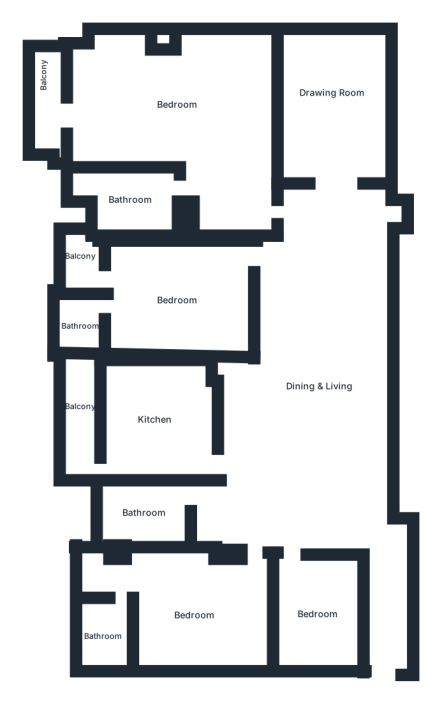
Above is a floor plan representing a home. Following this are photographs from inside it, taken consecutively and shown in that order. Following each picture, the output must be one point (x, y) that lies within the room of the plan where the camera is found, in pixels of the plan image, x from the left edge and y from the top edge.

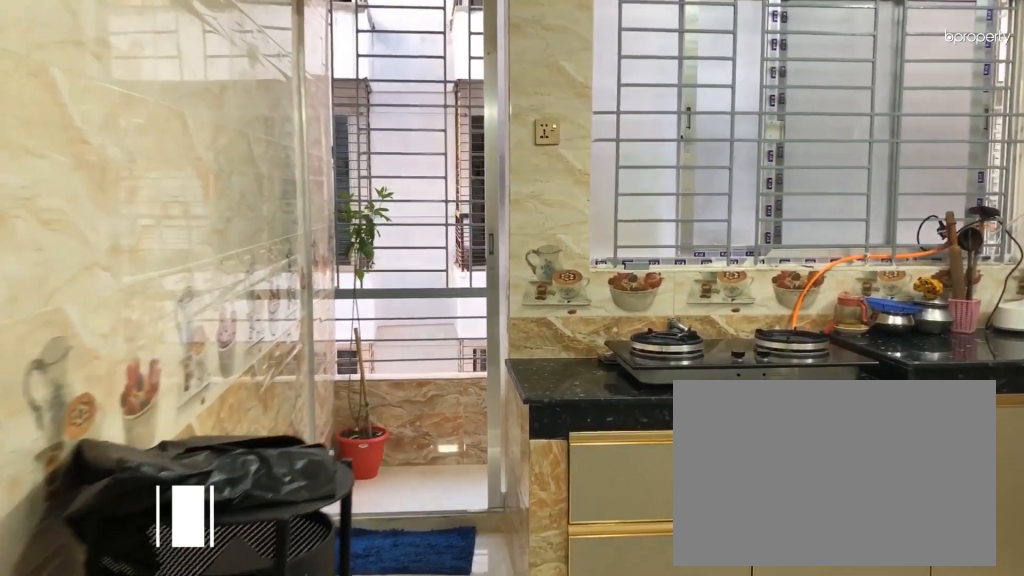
(156, 434)
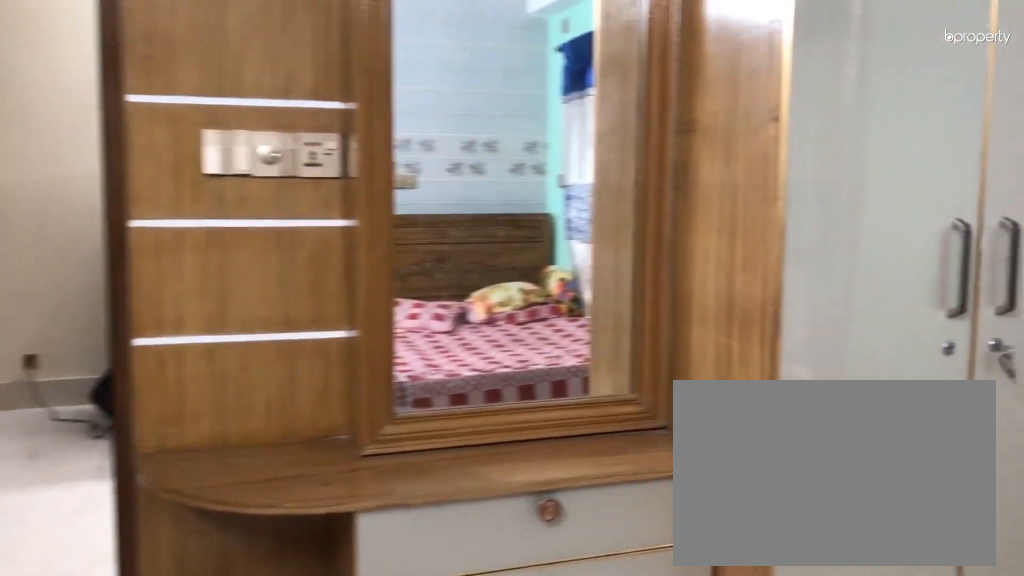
(178, 297)
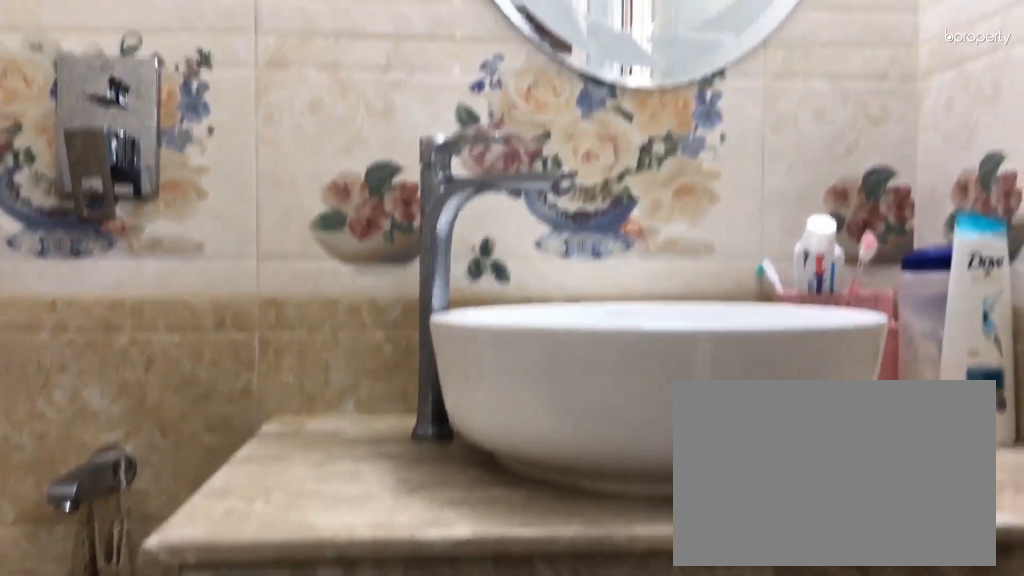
(79, 326)
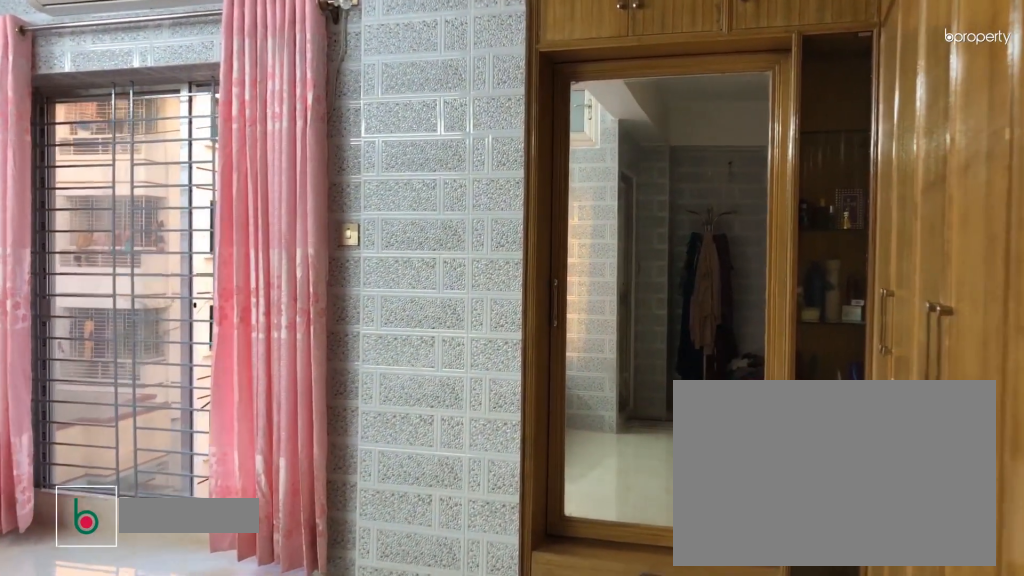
(192, 109)
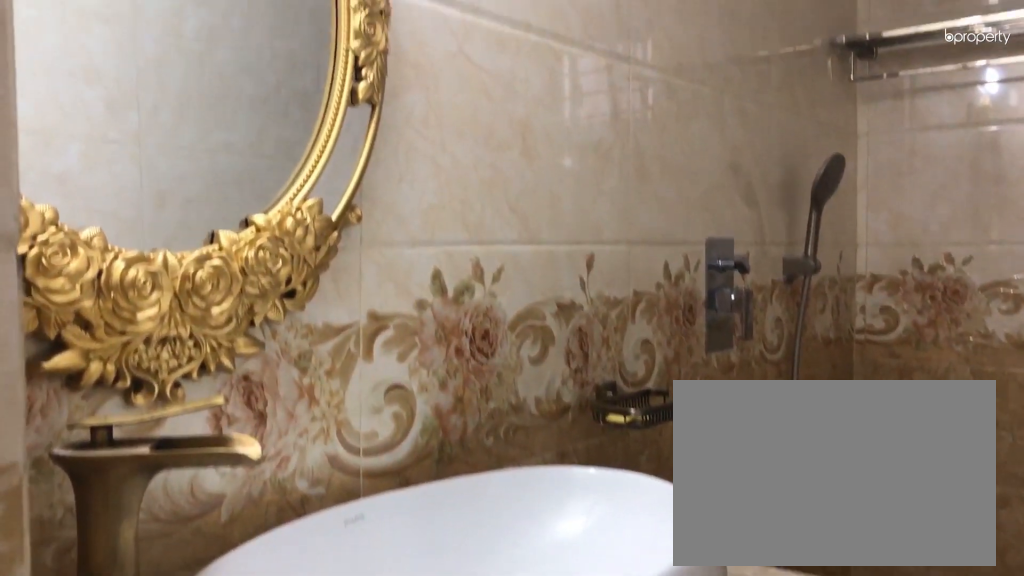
(129, 199)
